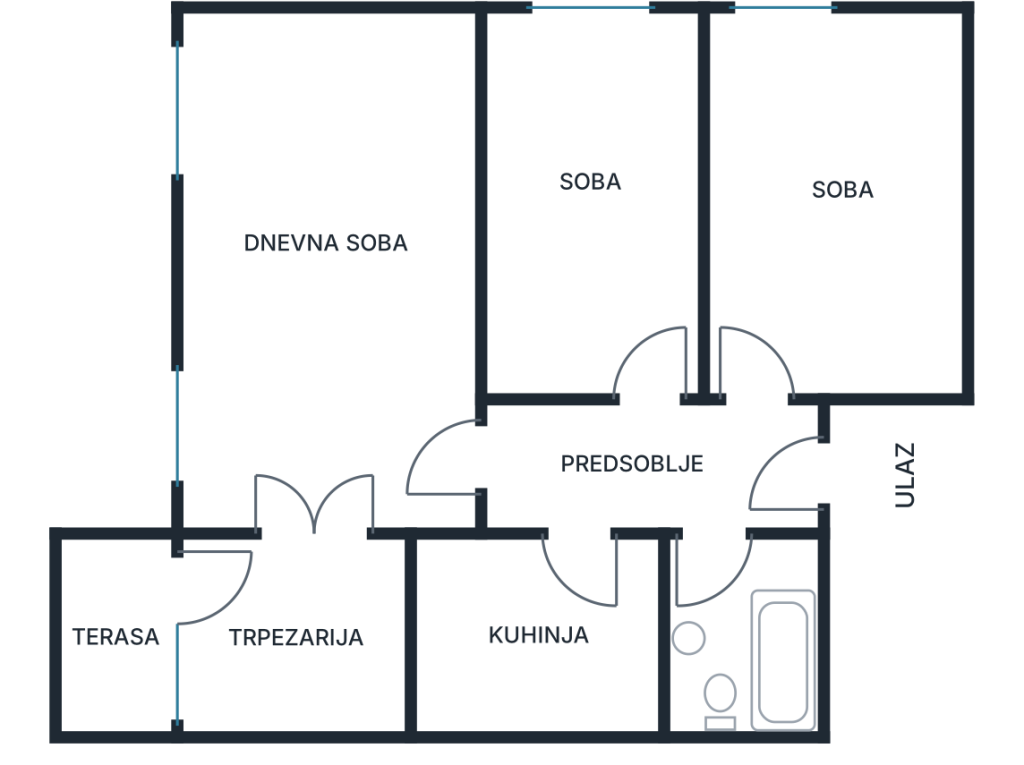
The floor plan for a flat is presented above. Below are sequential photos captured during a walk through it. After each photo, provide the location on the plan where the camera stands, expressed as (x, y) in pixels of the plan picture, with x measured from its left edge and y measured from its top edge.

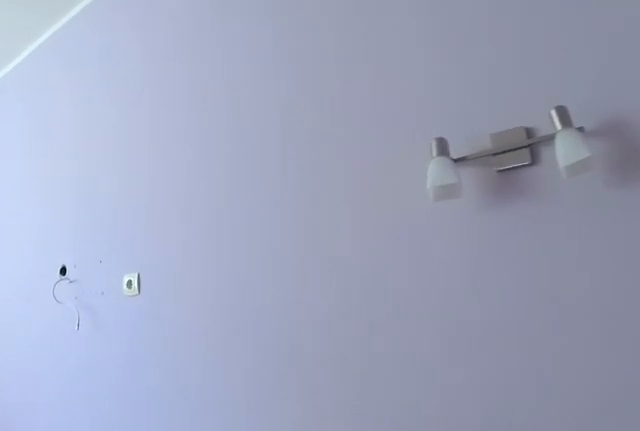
(826, 272)
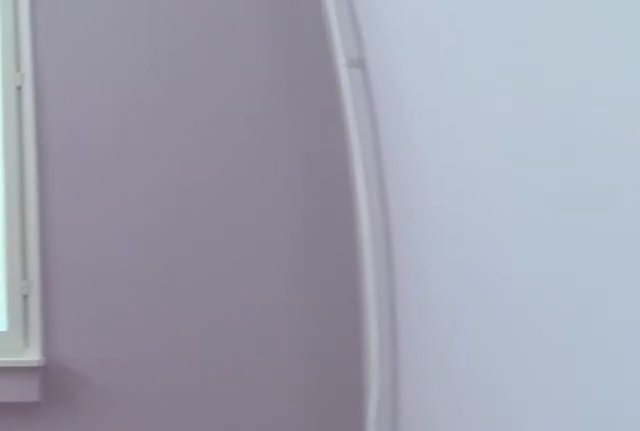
(927, 142)
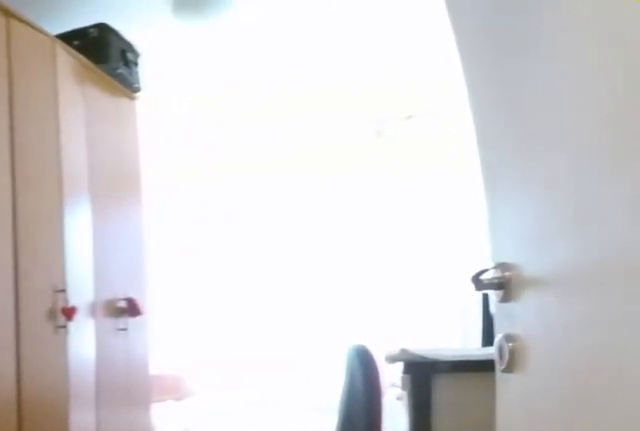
(676, 437)
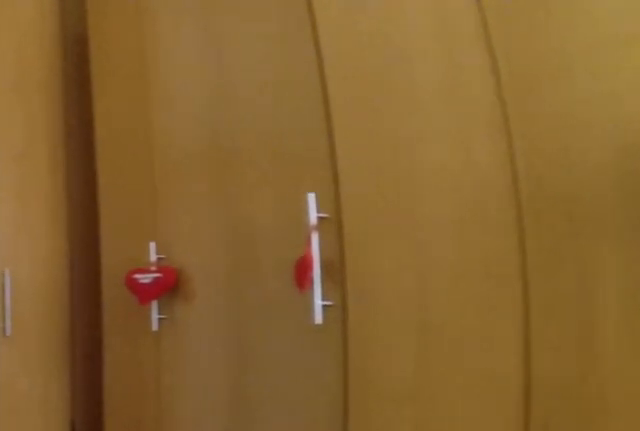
(627, 137)
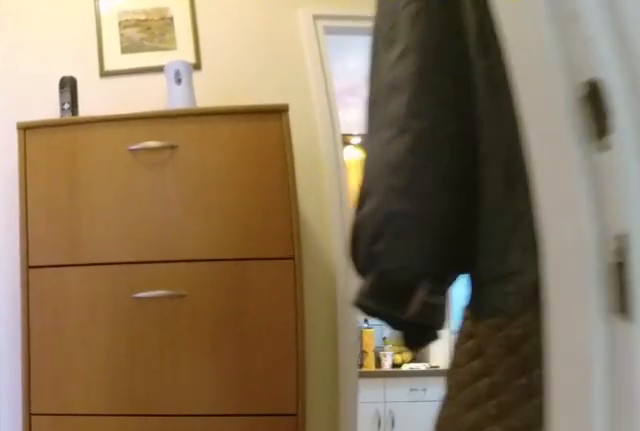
(639, 362)
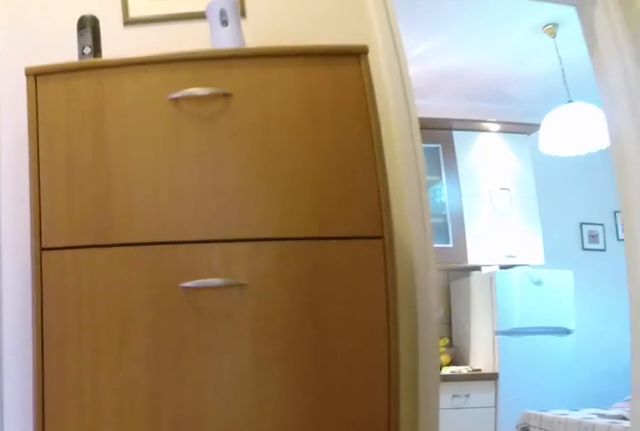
(642, 394)
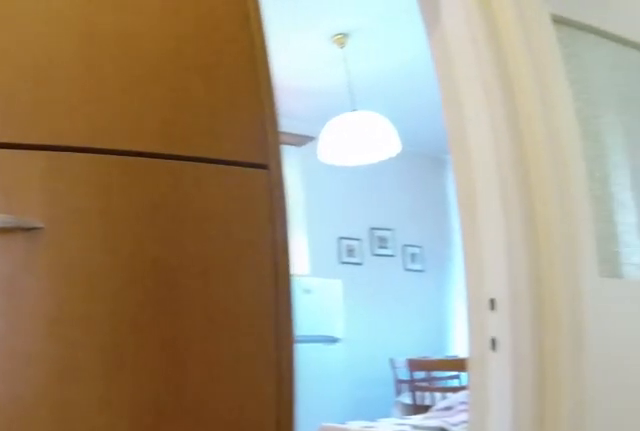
(657, 447)
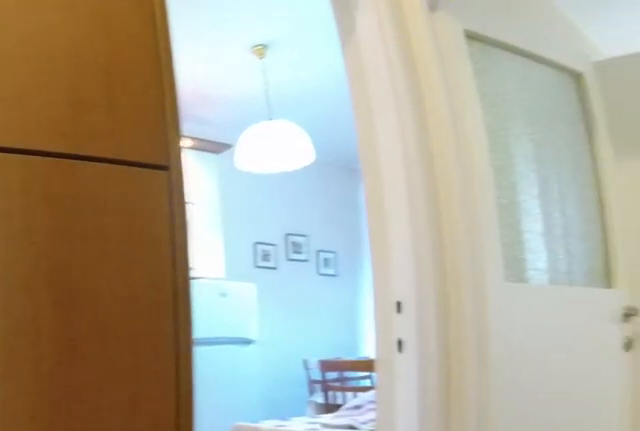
(664, 449)
